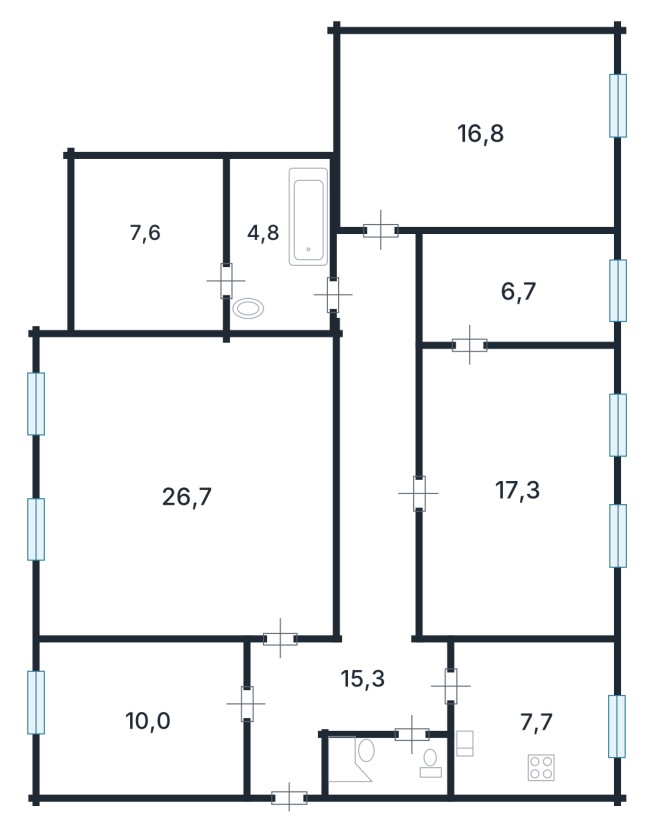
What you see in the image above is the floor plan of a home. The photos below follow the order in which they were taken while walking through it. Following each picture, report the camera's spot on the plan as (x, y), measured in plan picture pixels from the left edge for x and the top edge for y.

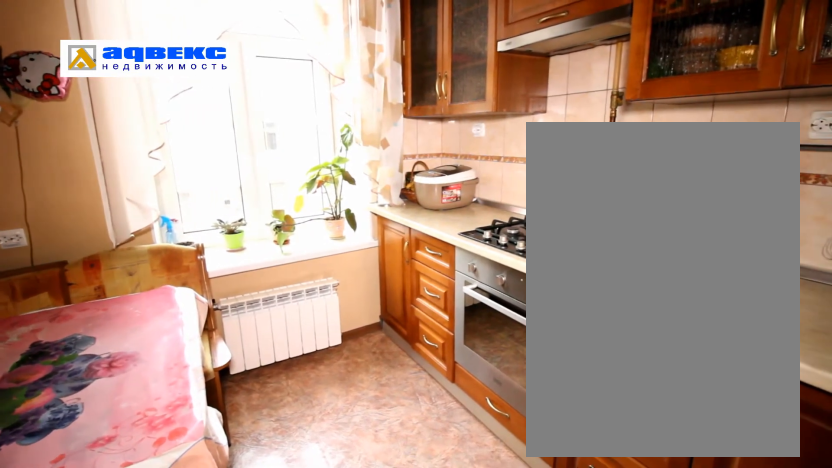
(546, 758)
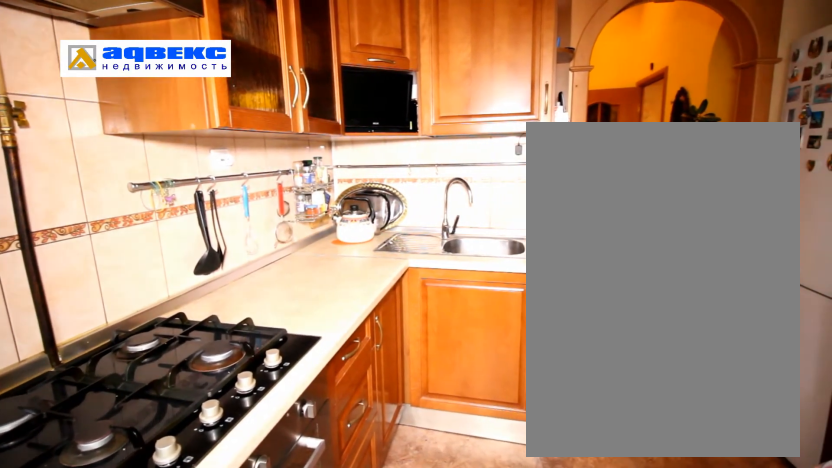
(546, 758)
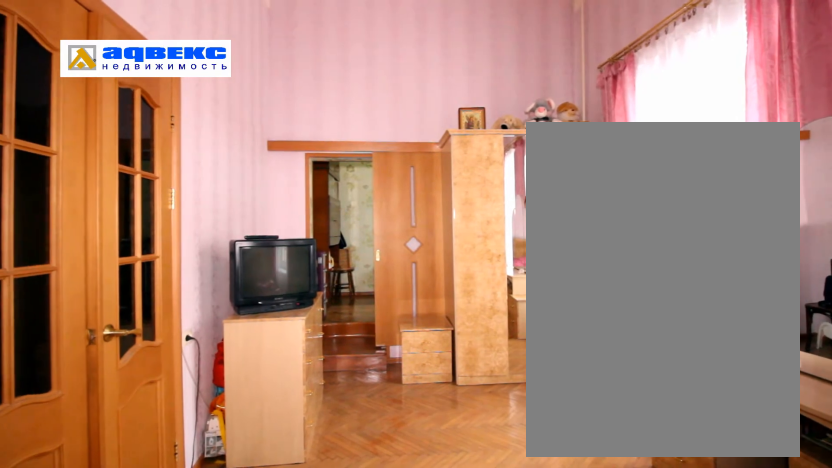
(520, 585)
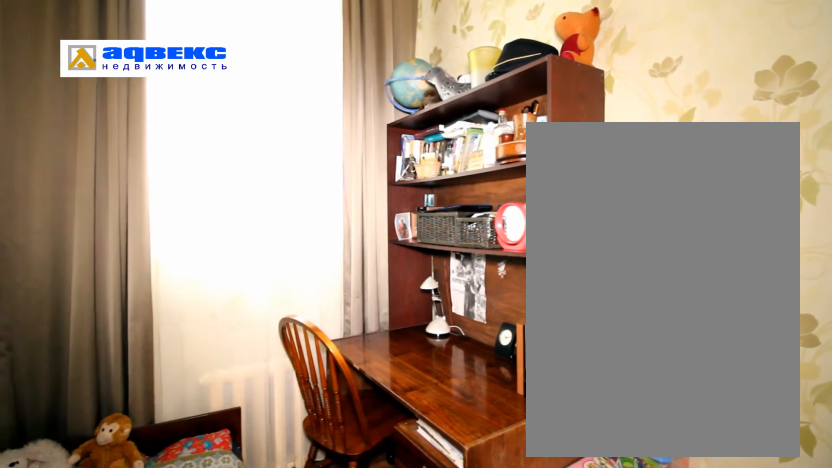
(562, 320)
